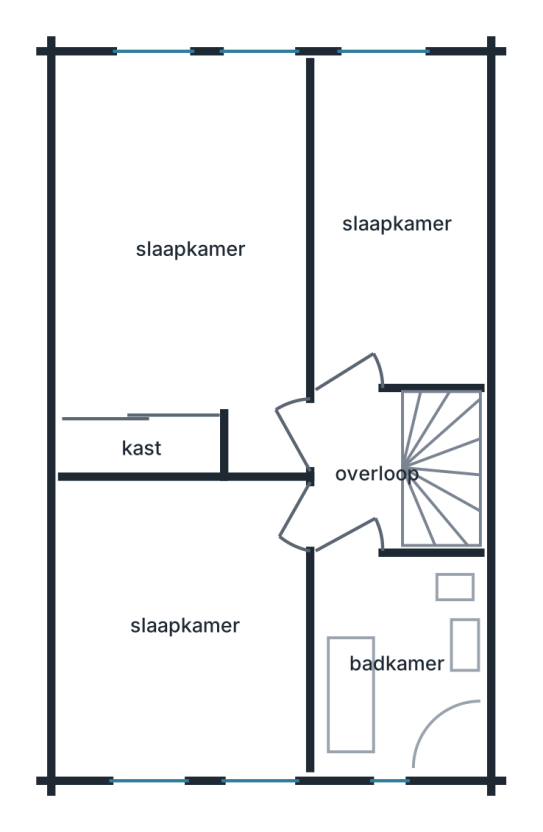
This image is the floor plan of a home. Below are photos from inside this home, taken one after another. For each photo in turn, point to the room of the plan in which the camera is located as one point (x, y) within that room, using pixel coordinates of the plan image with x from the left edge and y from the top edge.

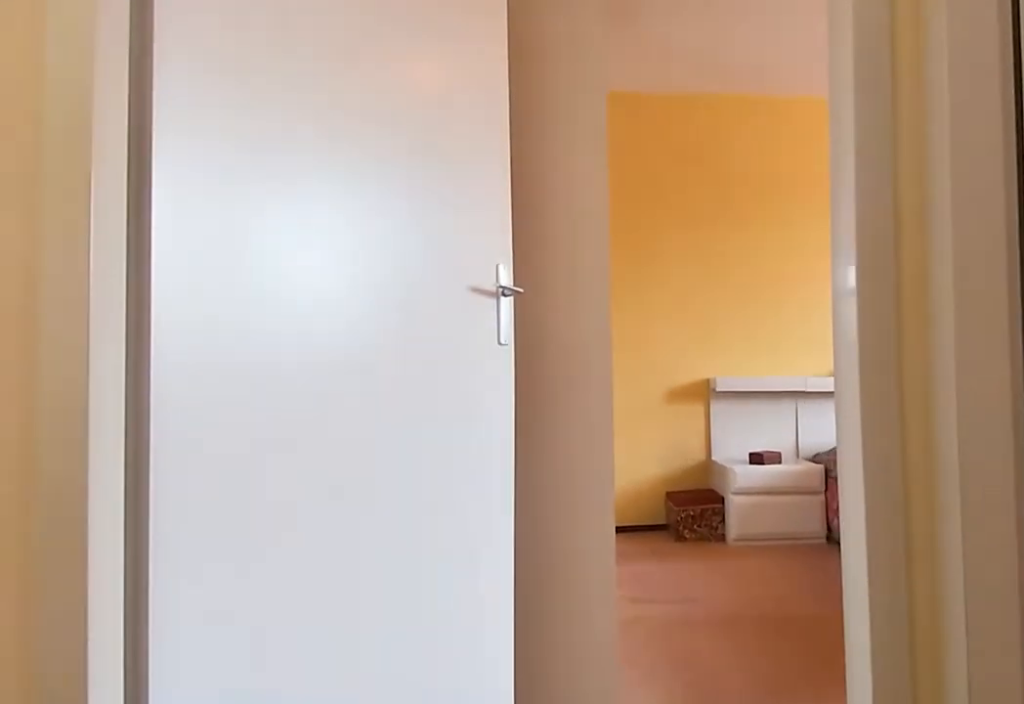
(361, 470)
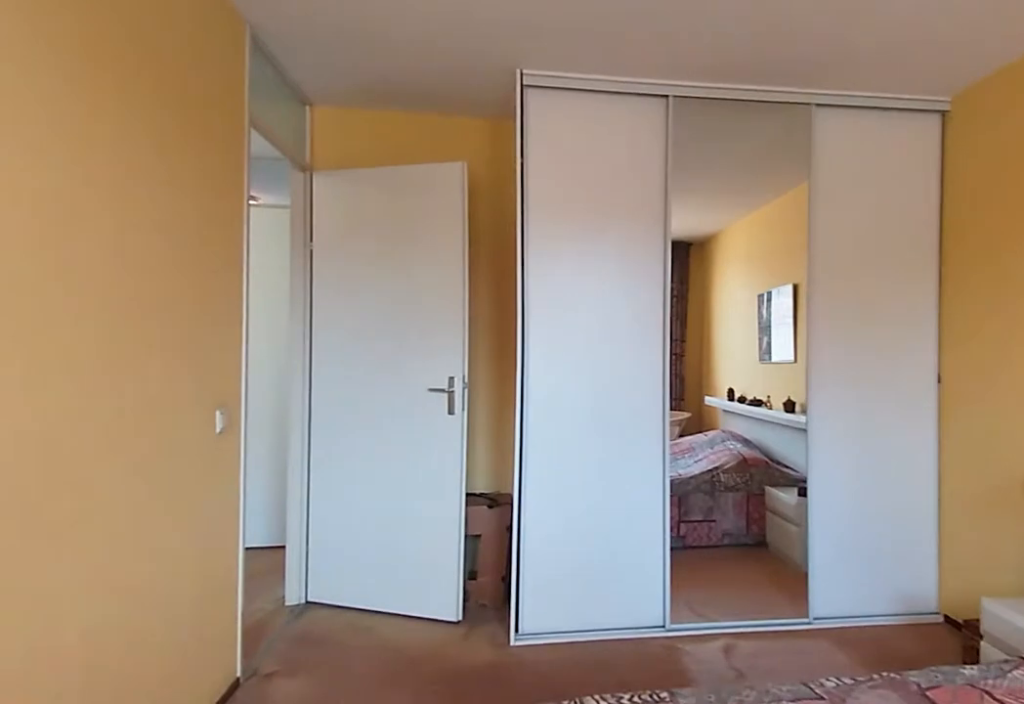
(150, 303)
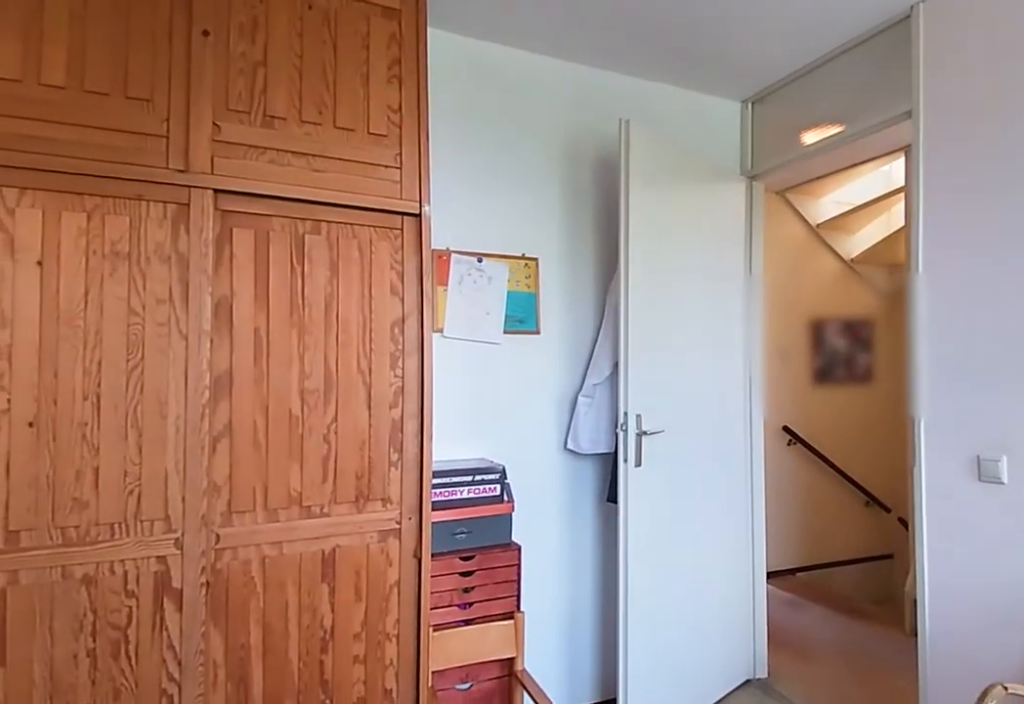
(185, 626)
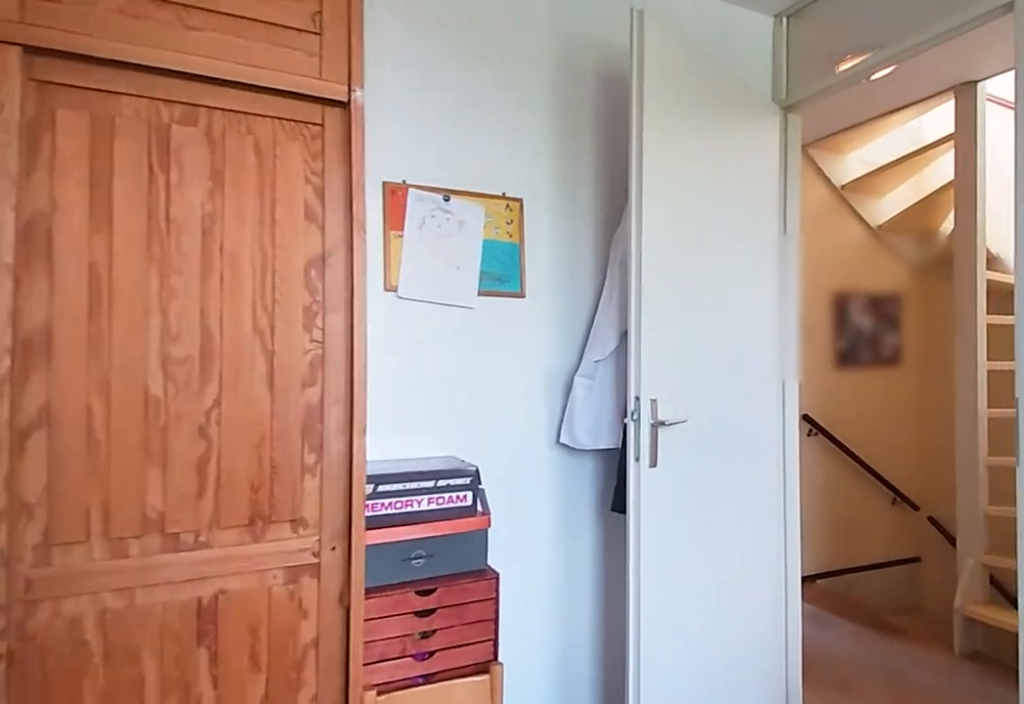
(185, 626)
